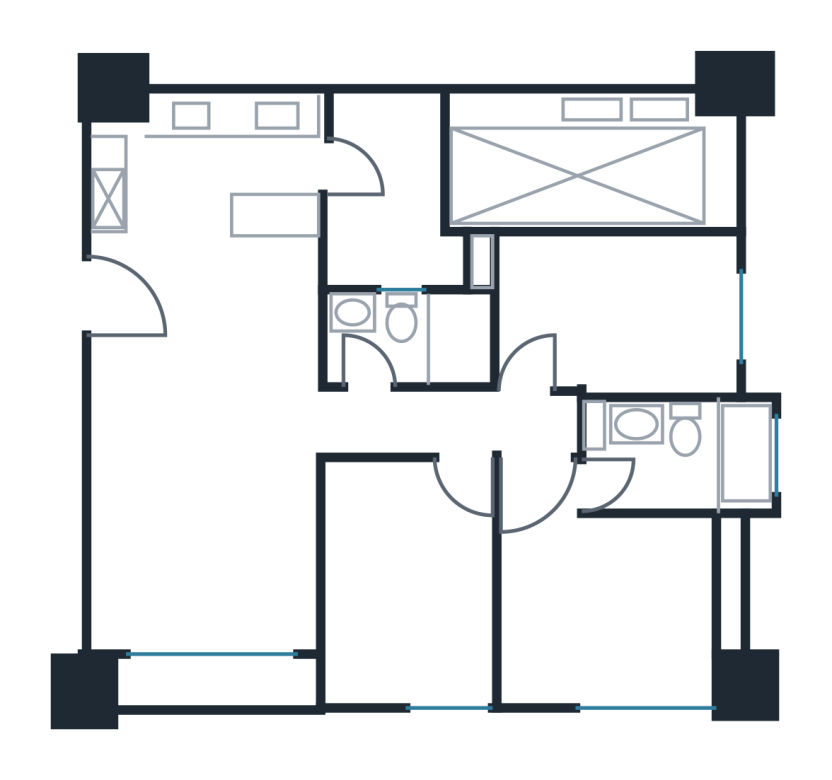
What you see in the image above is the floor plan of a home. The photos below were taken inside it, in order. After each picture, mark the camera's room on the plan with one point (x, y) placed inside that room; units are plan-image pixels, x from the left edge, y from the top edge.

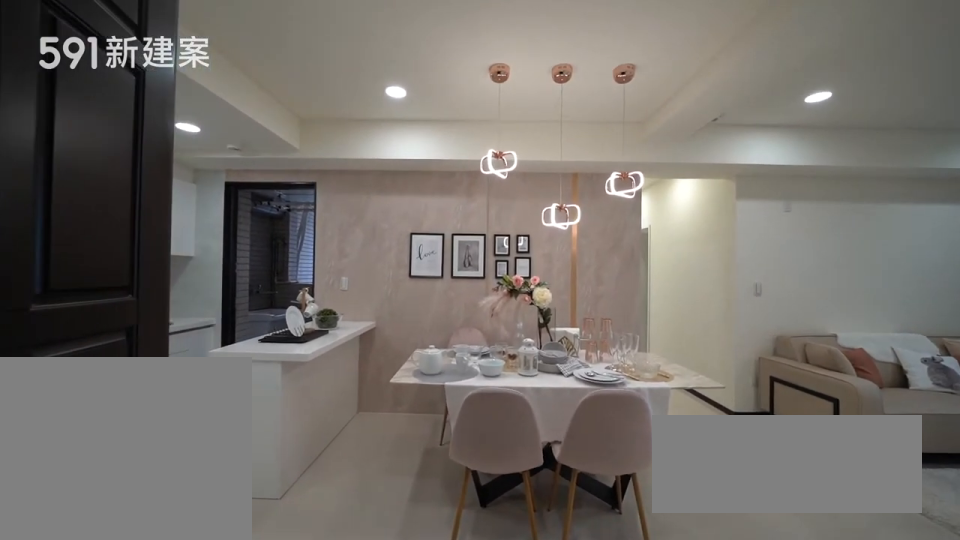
(235, 315)
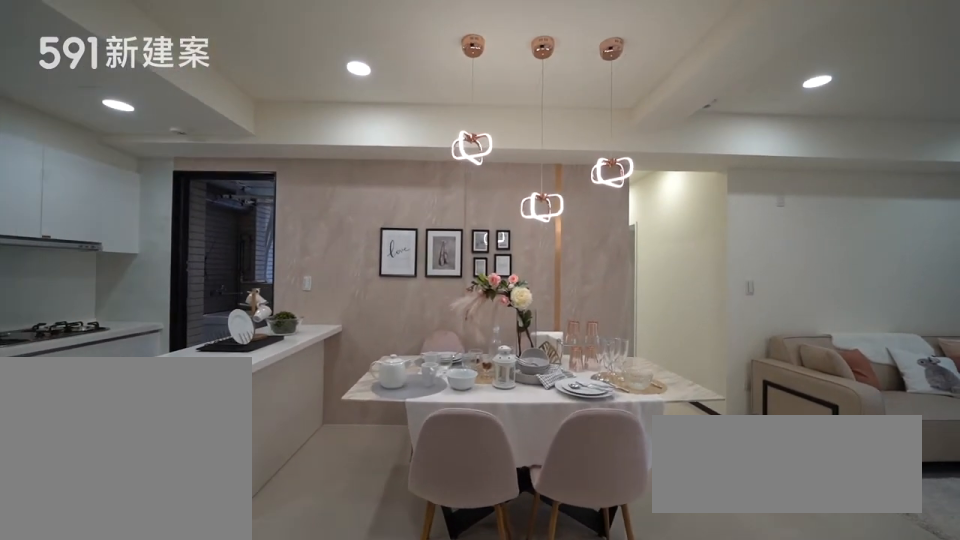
(235, 315)
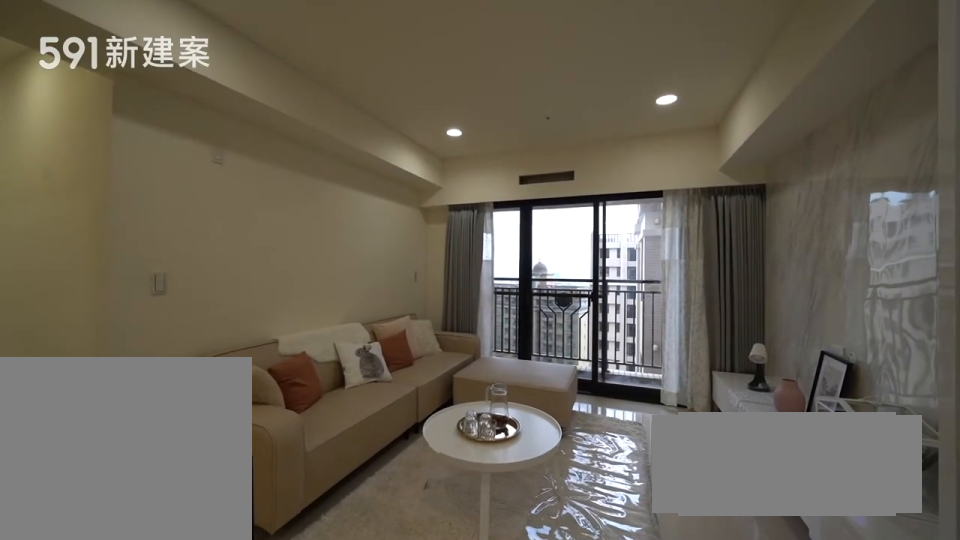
(206, 524)
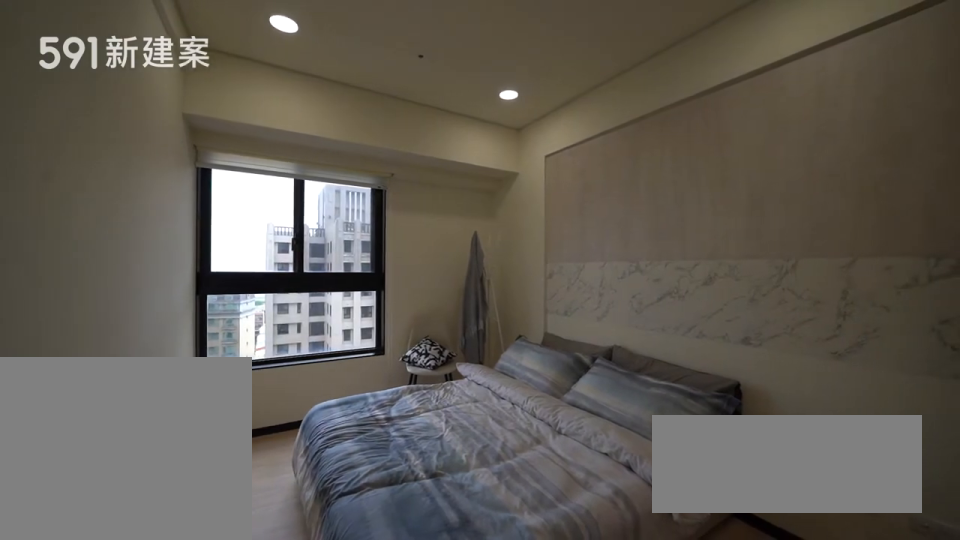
(409, 584)
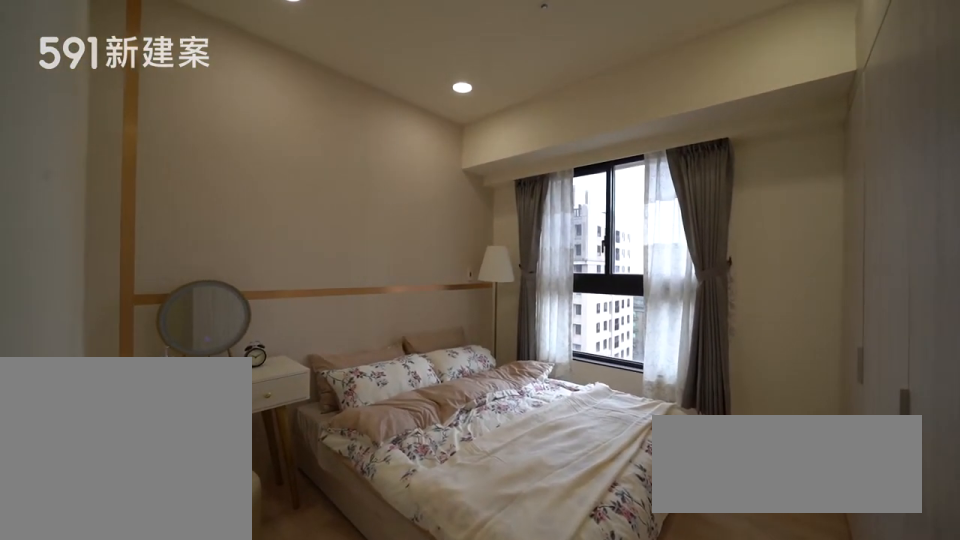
(602, 597)
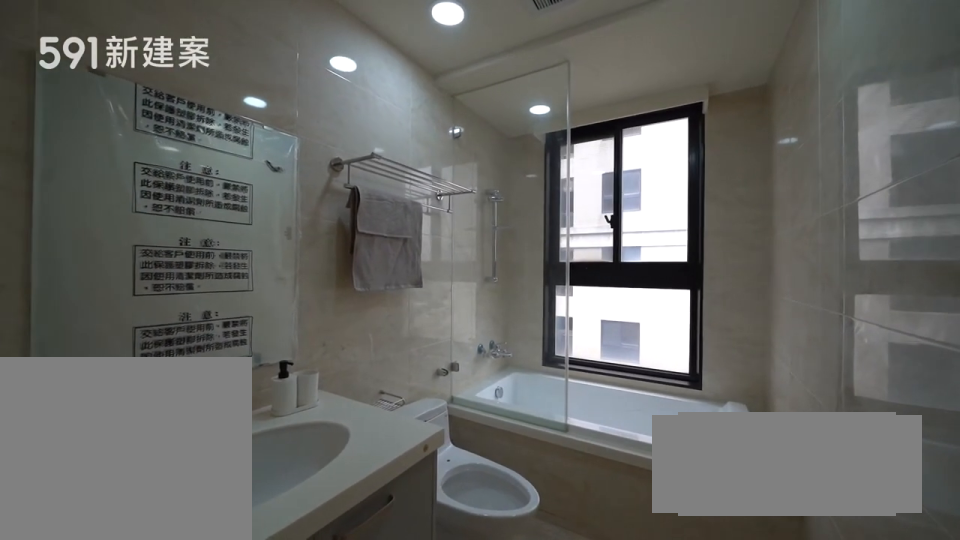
(685, 456)
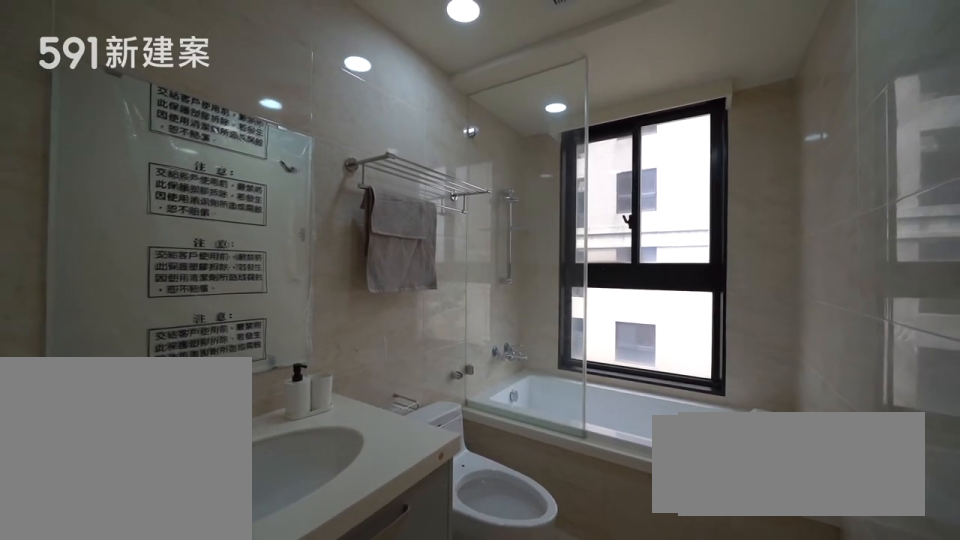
(685, 456)
